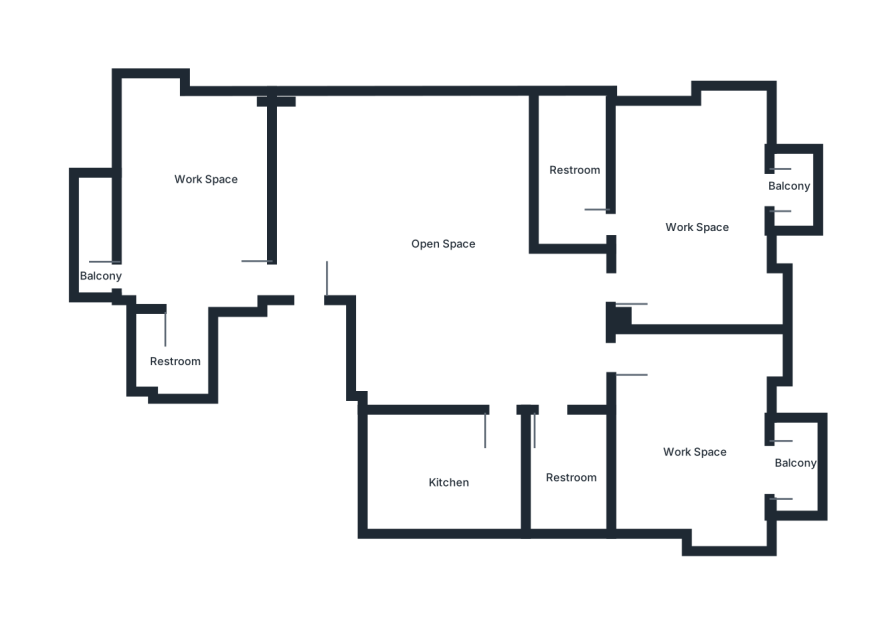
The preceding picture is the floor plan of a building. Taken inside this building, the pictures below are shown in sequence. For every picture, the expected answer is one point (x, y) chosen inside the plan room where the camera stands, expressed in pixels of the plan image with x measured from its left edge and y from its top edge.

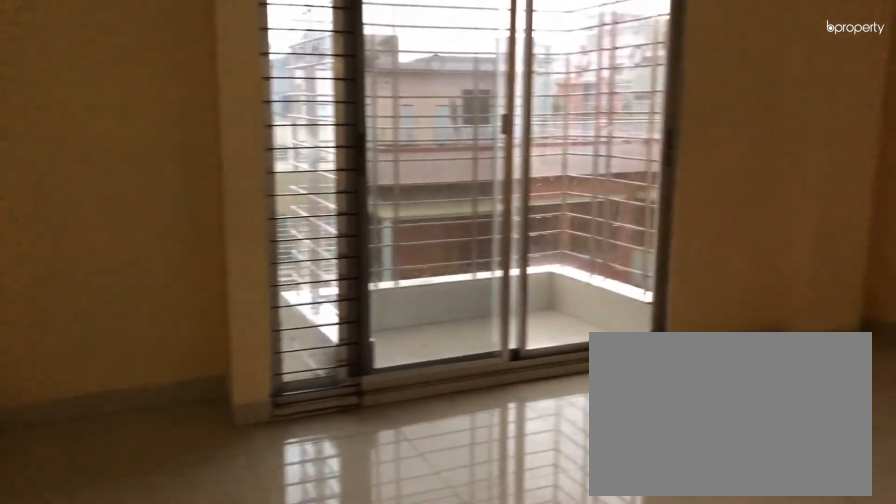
(691, 442)
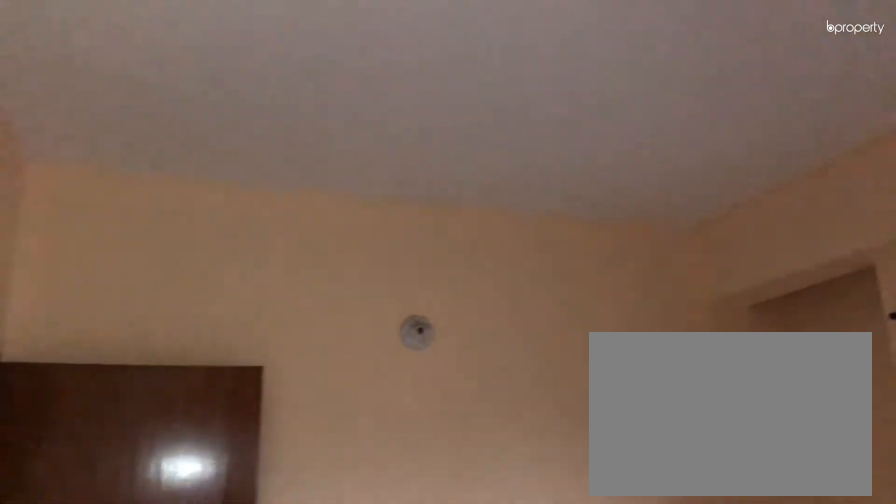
(691, 442)
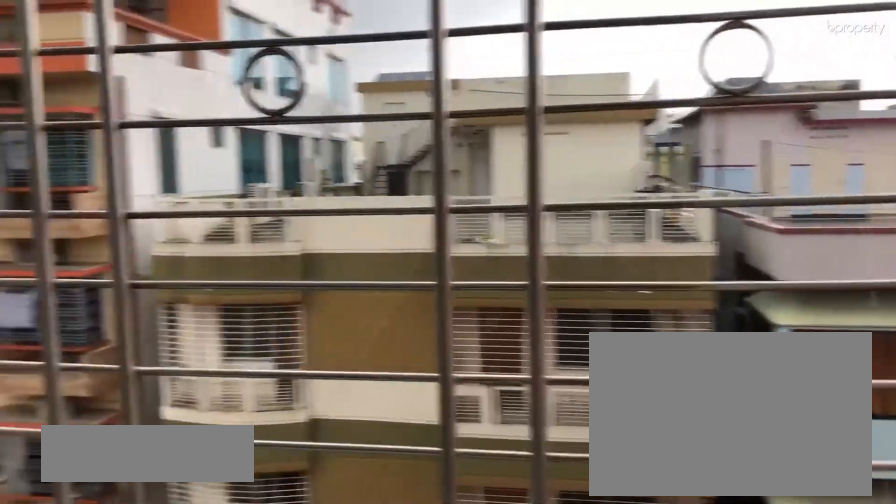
(790, 466)
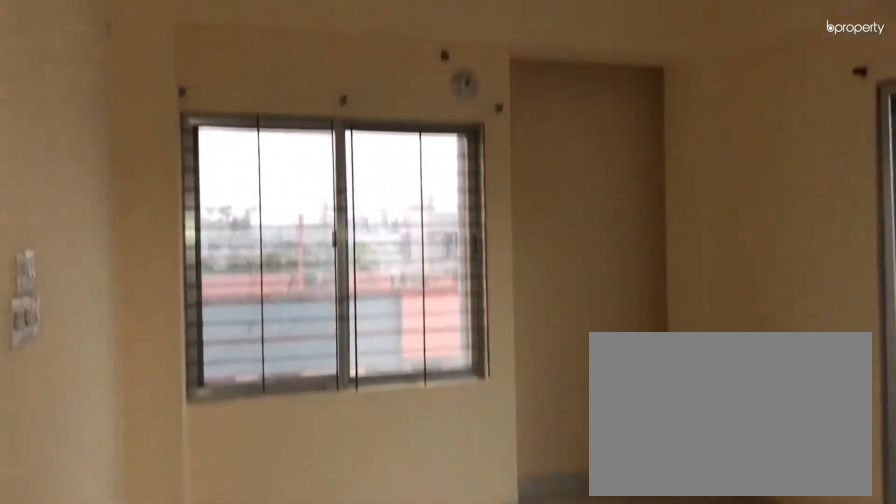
(695, 216)
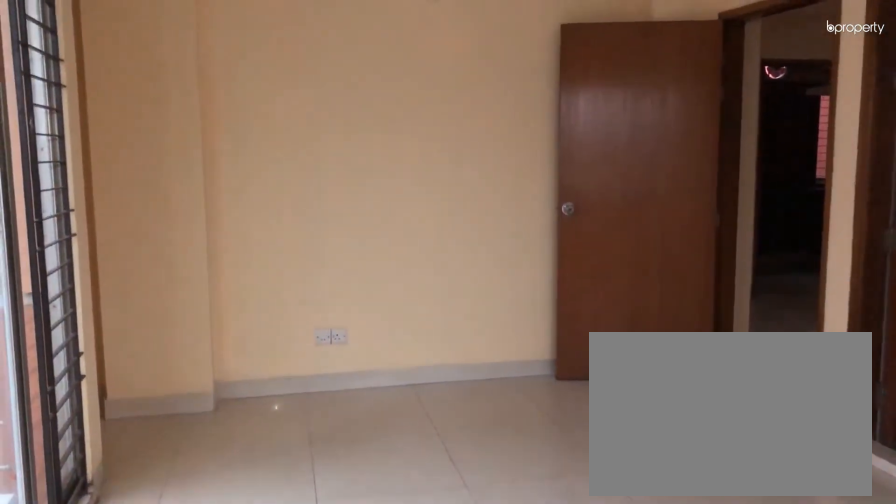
(695, 215)
